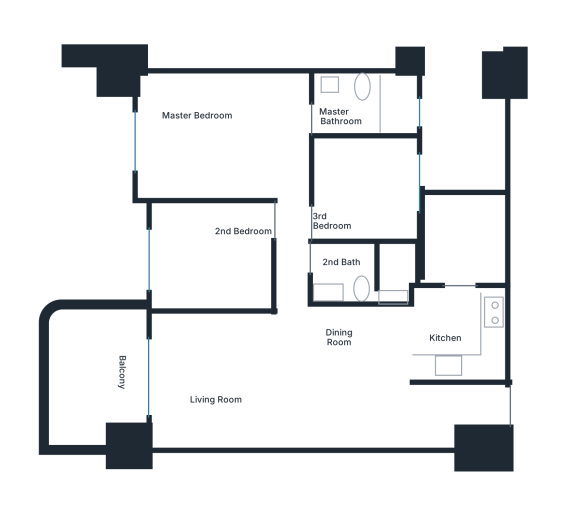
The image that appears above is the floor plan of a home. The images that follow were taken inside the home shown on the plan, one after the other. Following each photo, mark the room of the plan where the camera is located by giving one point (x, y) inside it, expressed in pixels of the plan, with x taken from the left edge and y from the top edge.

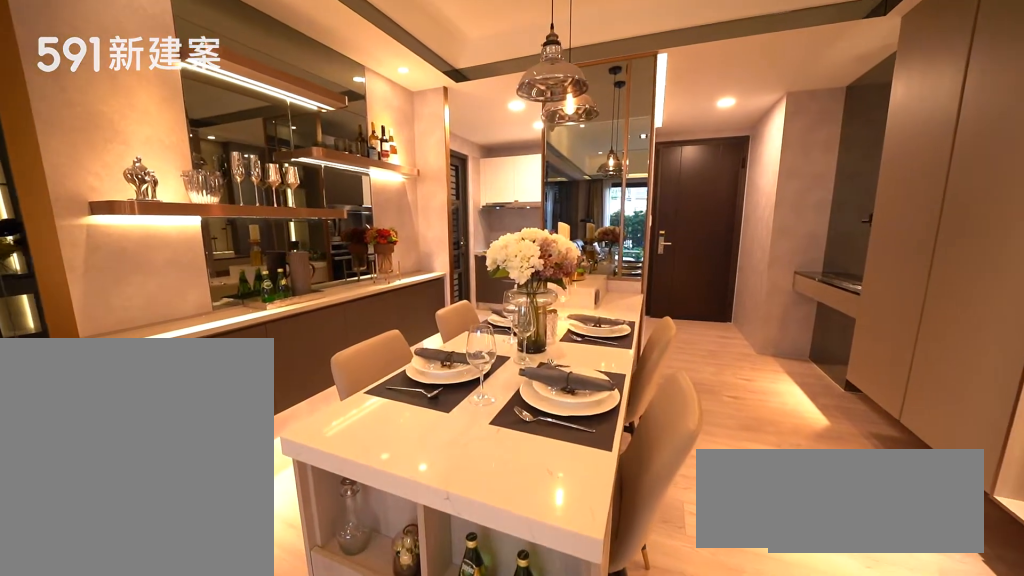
(363, 347)
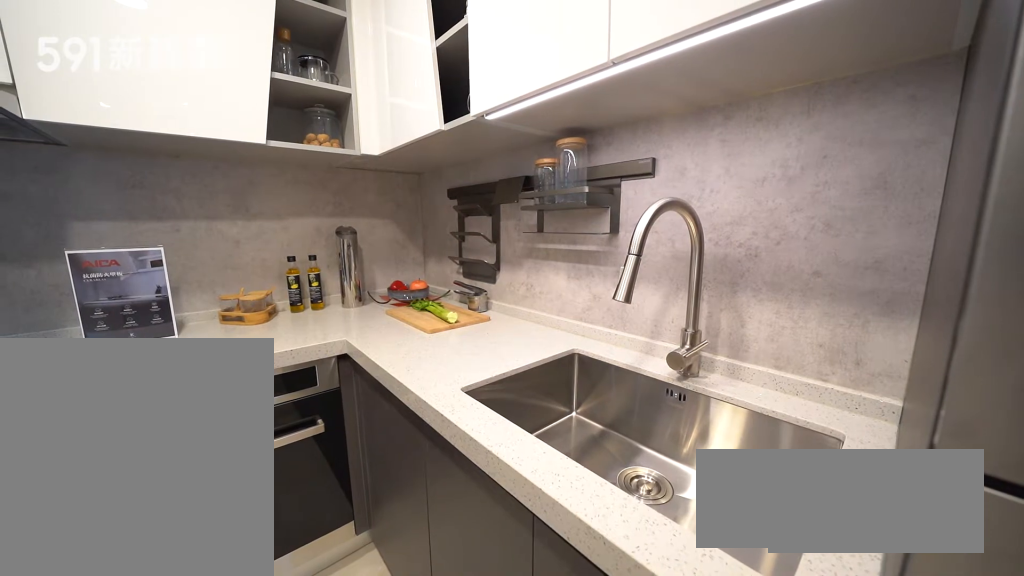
(462, 335)
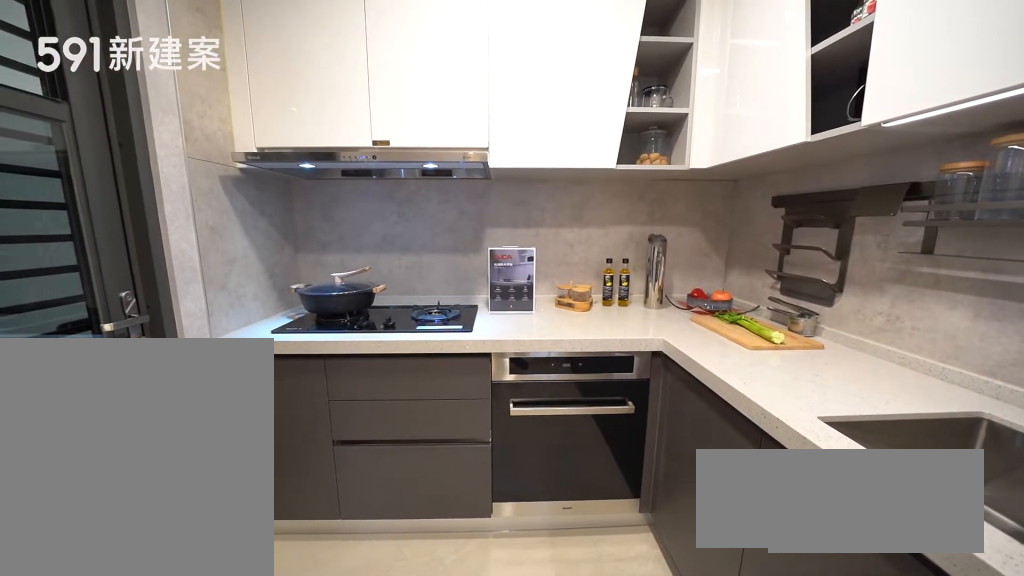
(462, 335)
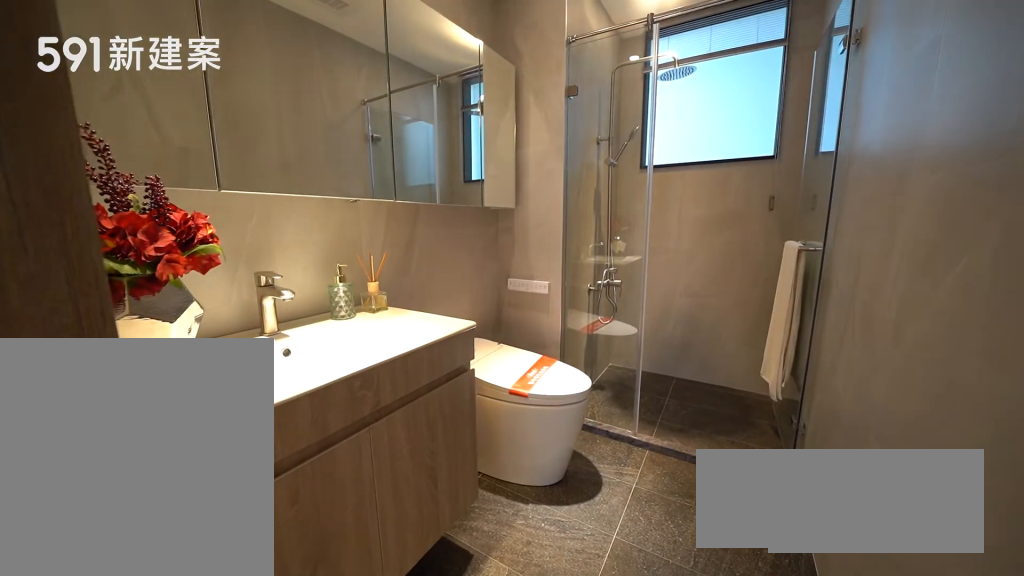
(369, 105)
